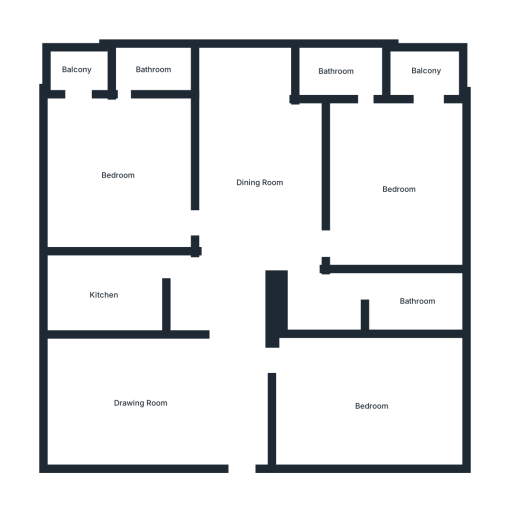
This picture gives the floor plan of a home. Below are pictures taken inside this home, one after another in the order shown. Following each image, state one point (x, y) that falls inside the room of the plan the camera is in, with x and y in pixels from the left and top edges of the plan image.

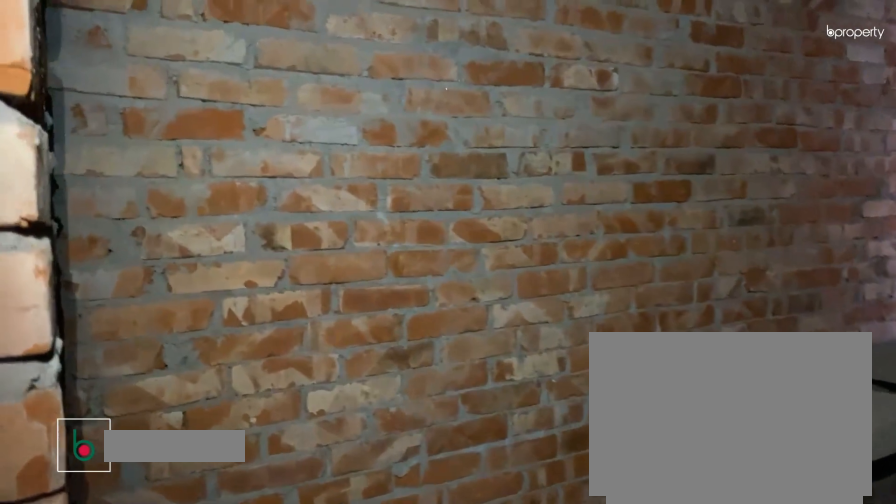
(103, 296)
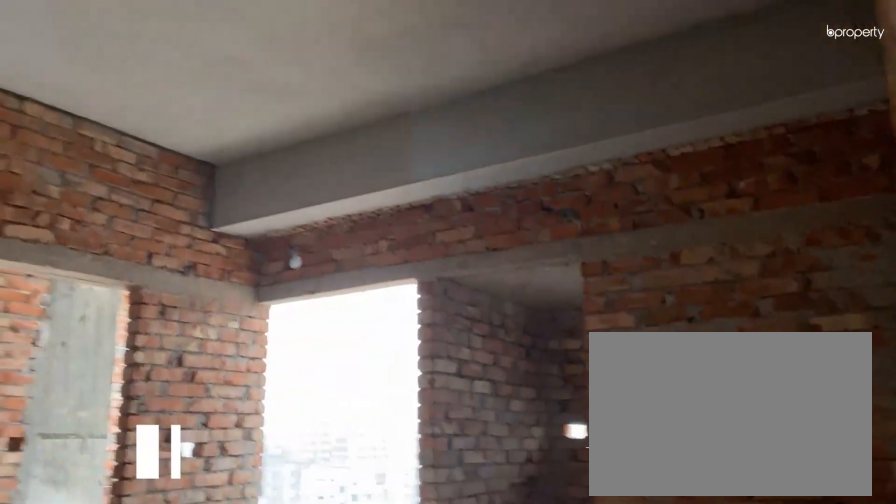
(117, 175)
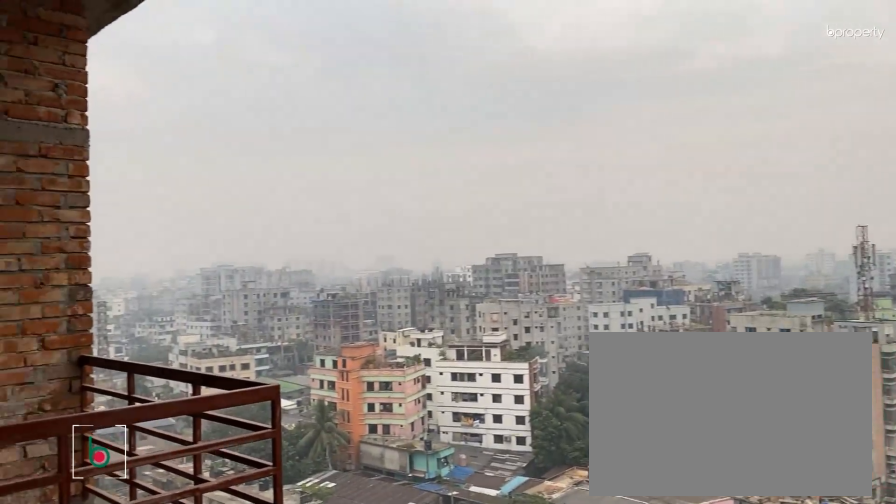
(76, 69)
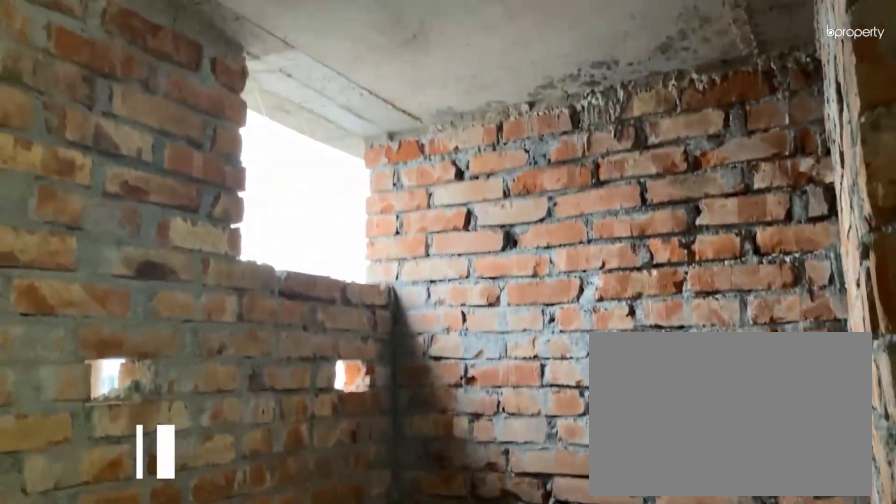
(154, 69)
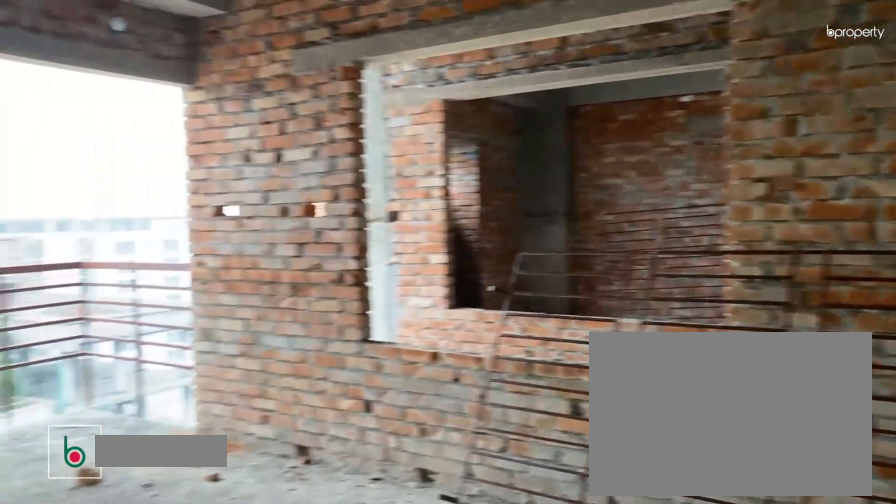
(399, 190)
